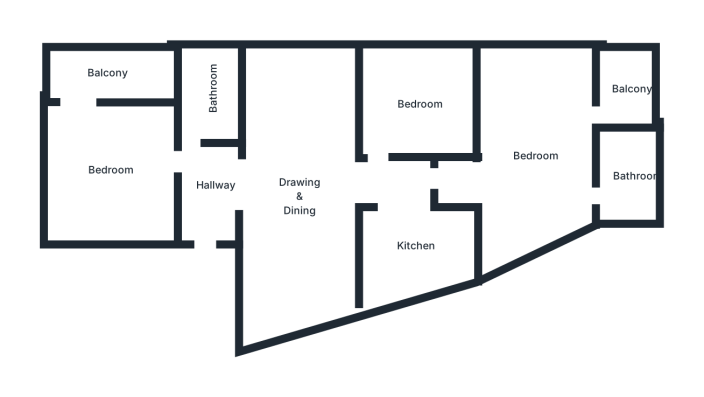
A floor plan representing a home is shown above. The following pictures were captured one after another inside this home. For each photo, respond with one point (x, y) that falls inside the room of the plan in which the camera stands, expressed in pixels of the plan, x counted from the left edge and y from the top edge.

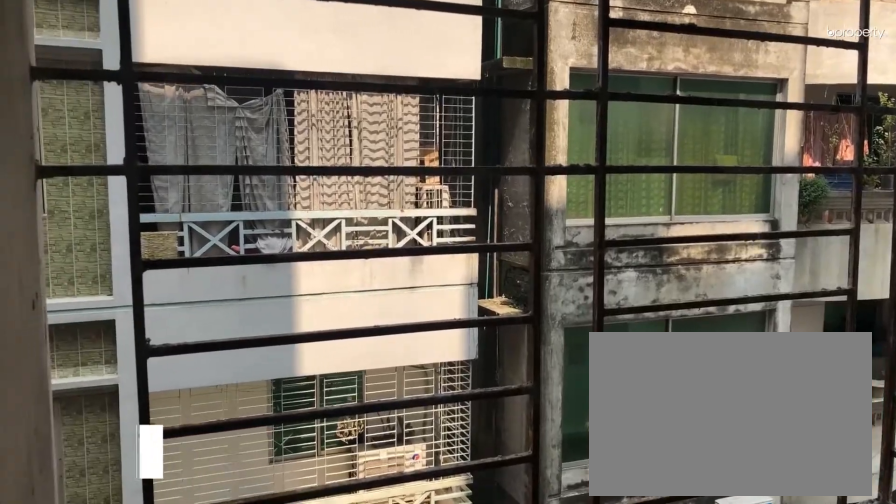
(632, 89)
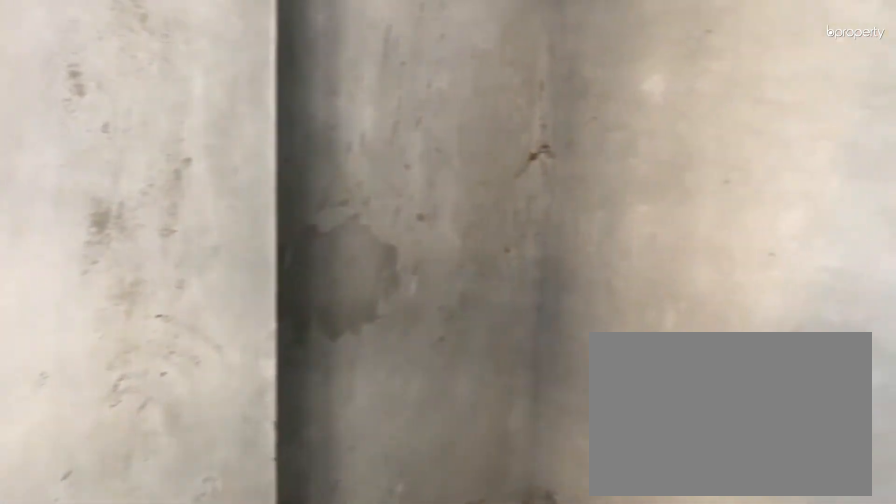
(422, 105)
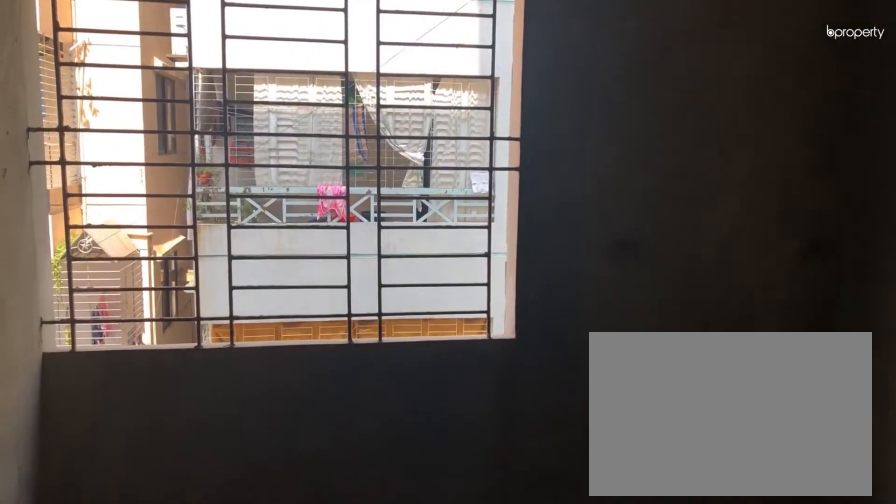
(422, 104)
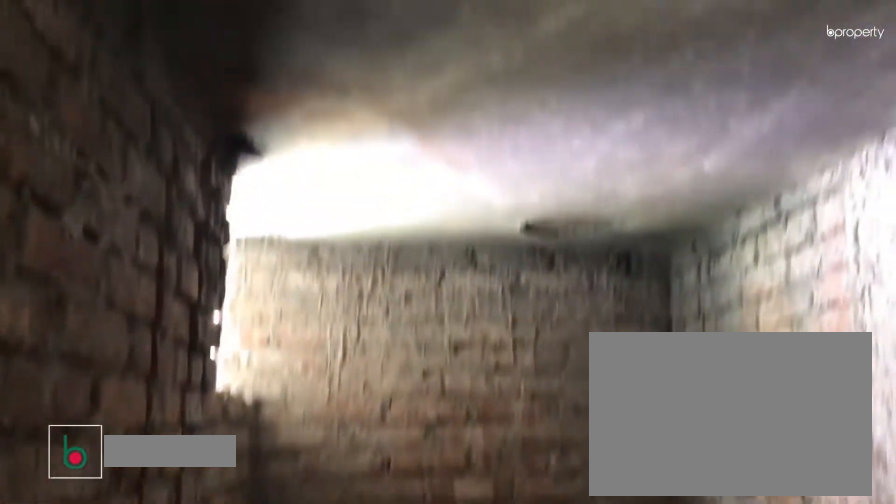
(214, 86)
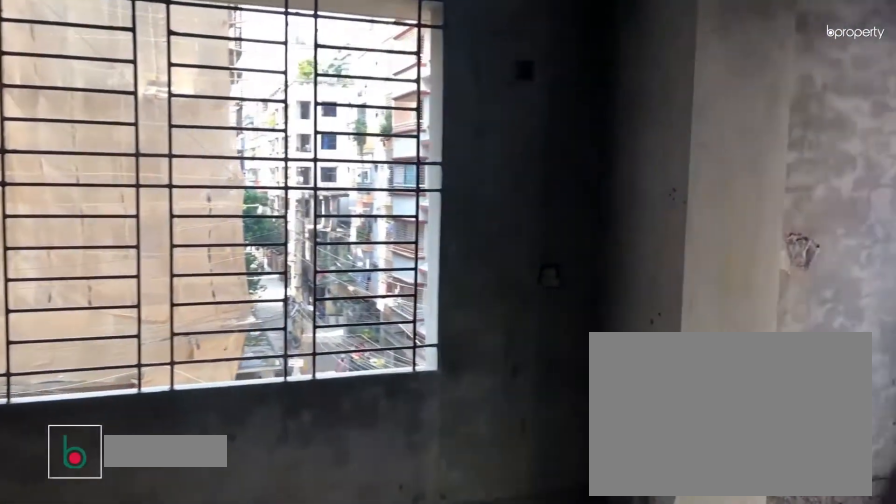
(112, 172)
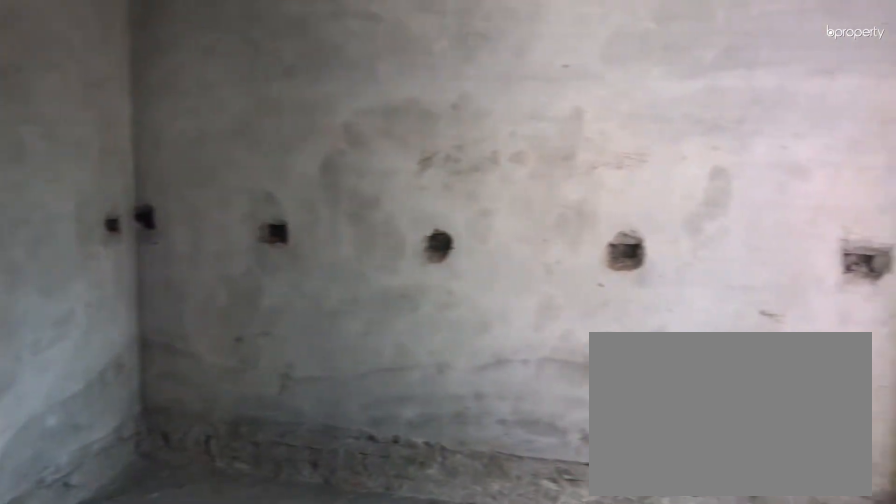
(112, 173)
